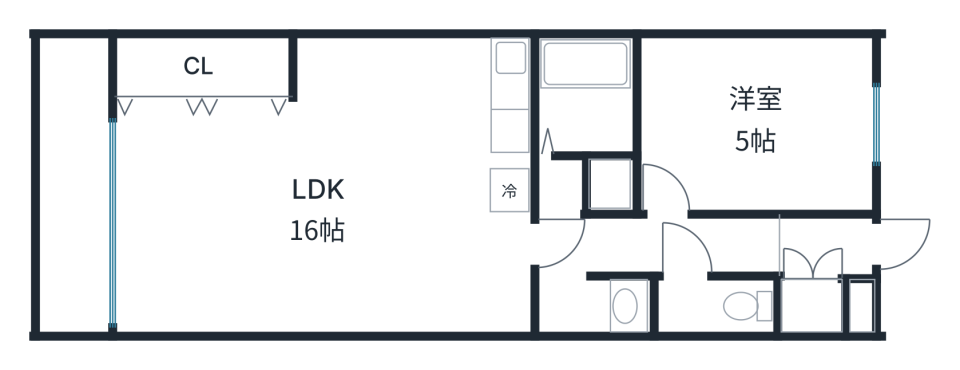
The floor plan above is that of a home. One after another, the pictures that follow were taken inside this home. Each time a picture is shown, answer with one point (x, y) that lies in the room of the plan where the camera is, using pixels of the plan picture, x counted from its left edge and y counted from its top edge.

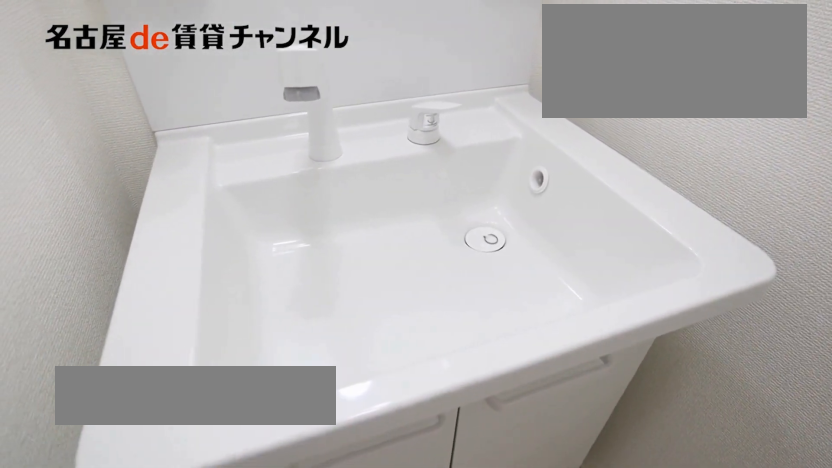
(595, 303)
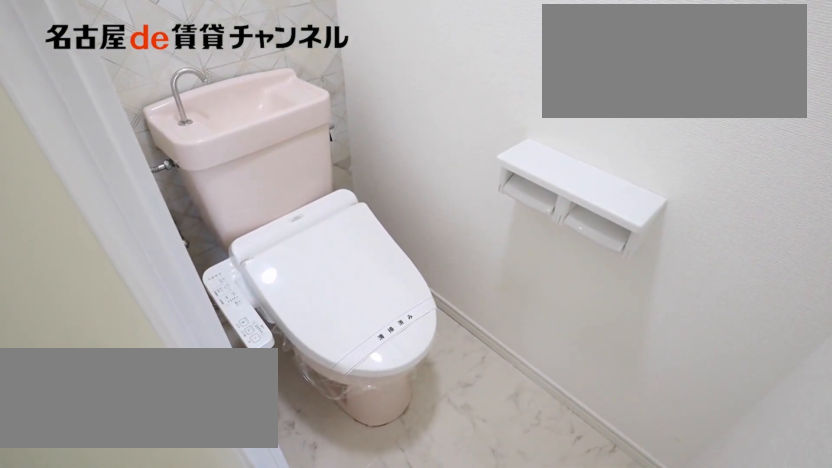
(716, 303)
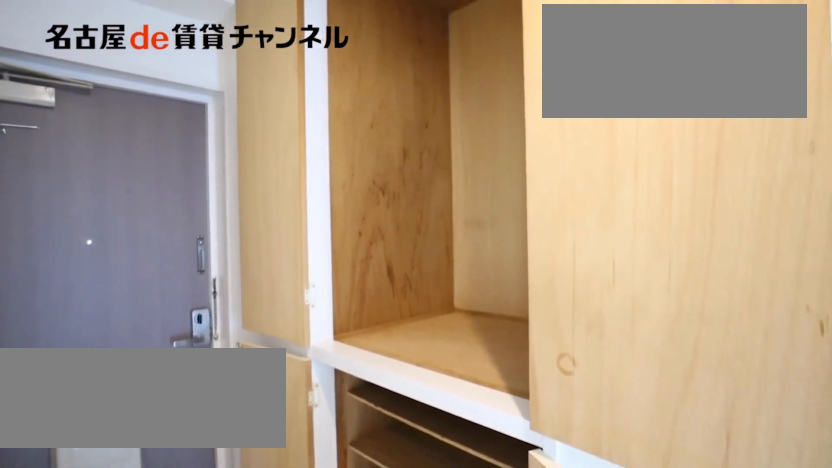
(828, 276)
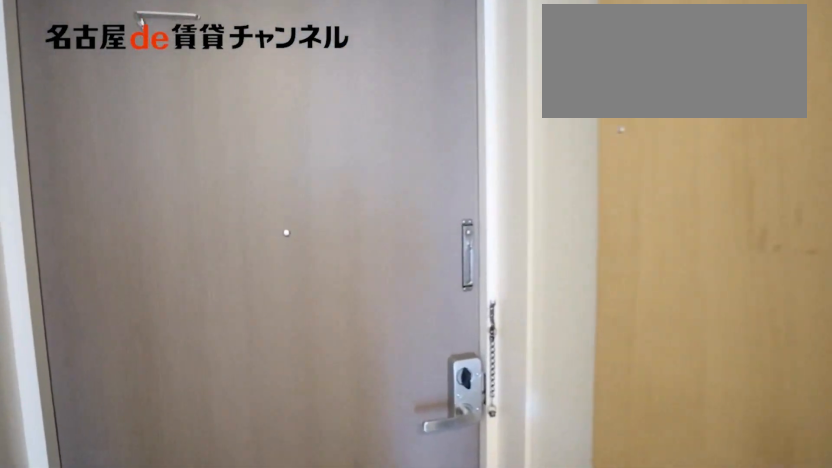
(828, 276)
